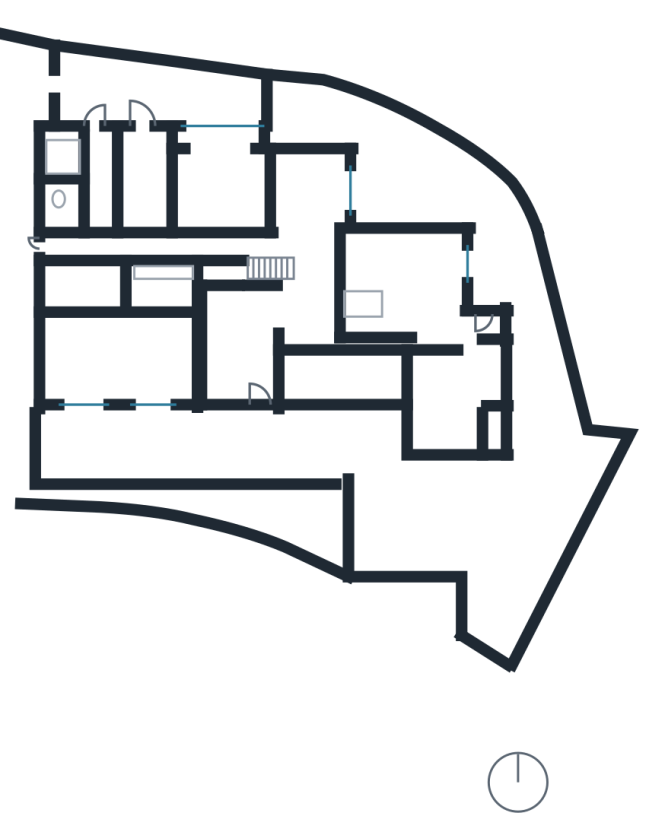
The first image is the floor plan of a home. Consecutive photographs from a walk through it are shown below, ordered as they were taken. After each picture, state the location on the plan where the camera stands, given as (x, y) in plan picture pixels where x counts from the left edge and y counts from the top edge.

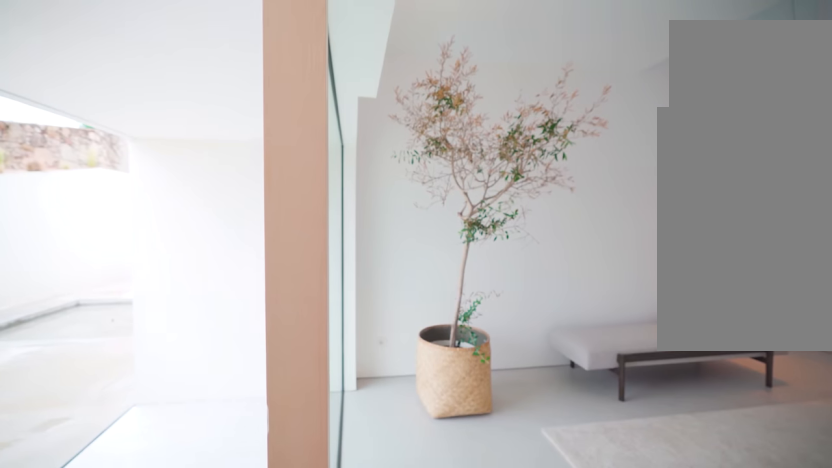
(259, 387)
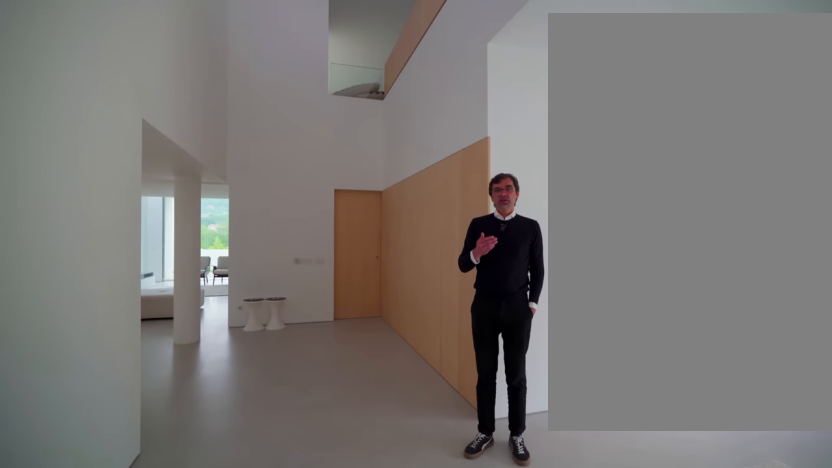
(219, 329)
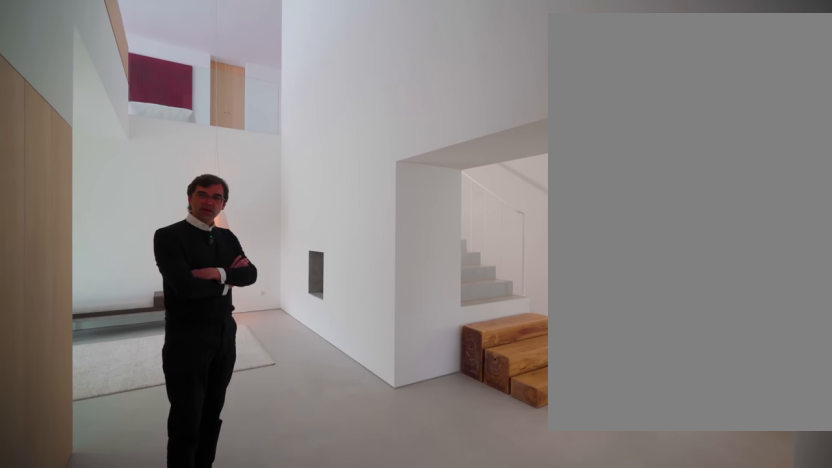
(324, 308)
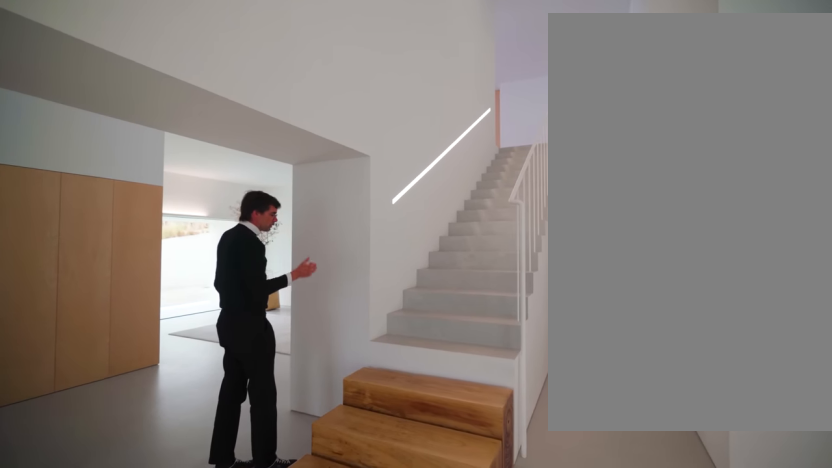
(331, 248)
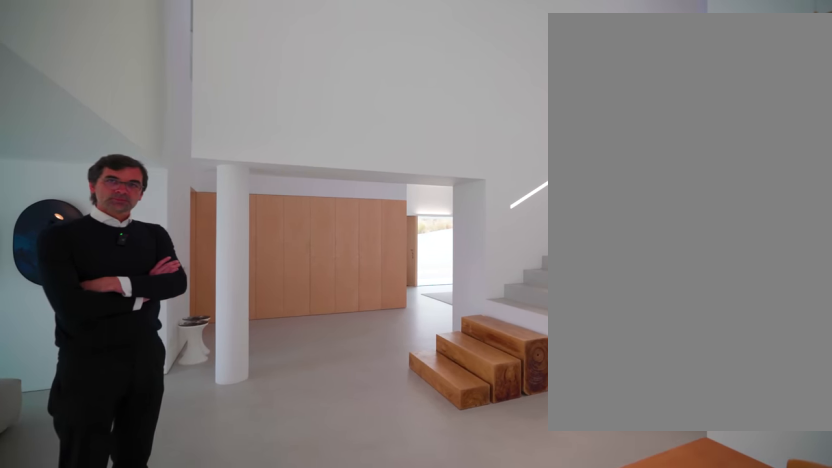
(320, 179)
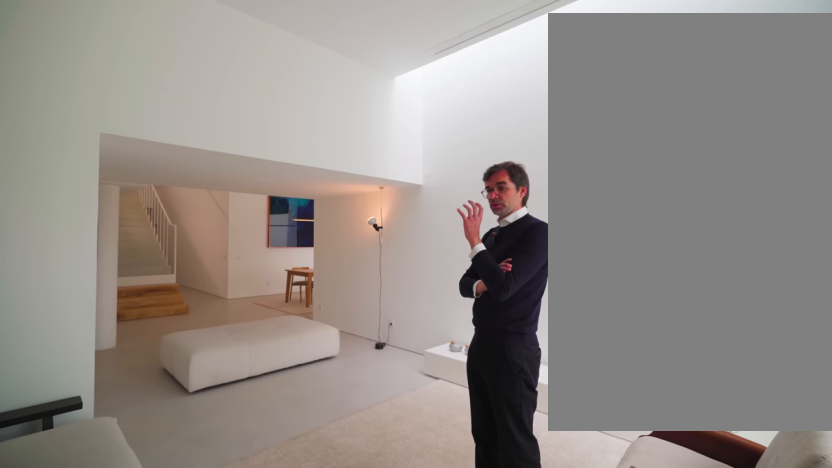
(443, 328)
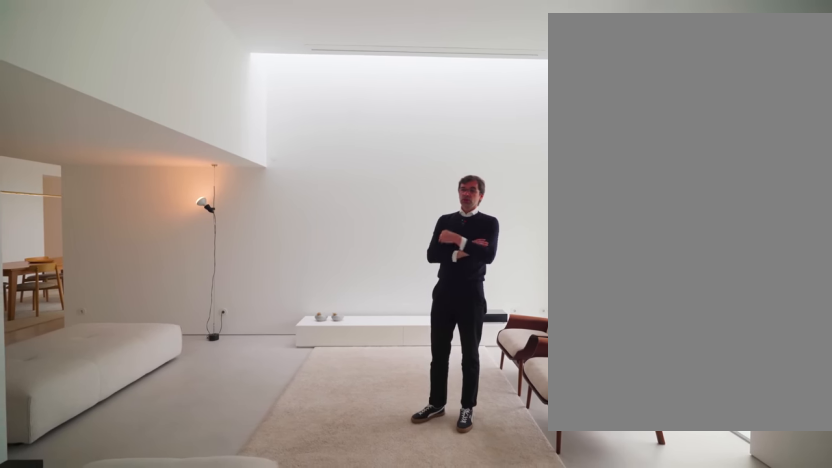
(428, 295)
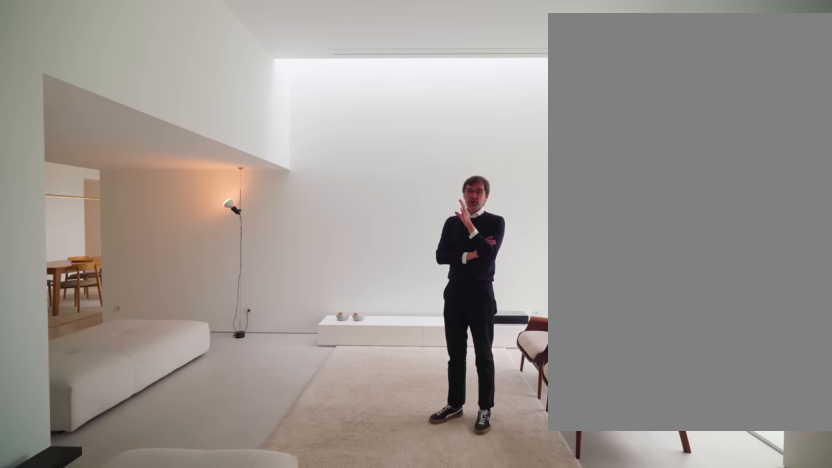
(429, 294)
